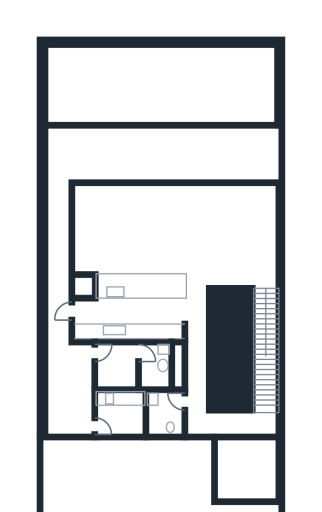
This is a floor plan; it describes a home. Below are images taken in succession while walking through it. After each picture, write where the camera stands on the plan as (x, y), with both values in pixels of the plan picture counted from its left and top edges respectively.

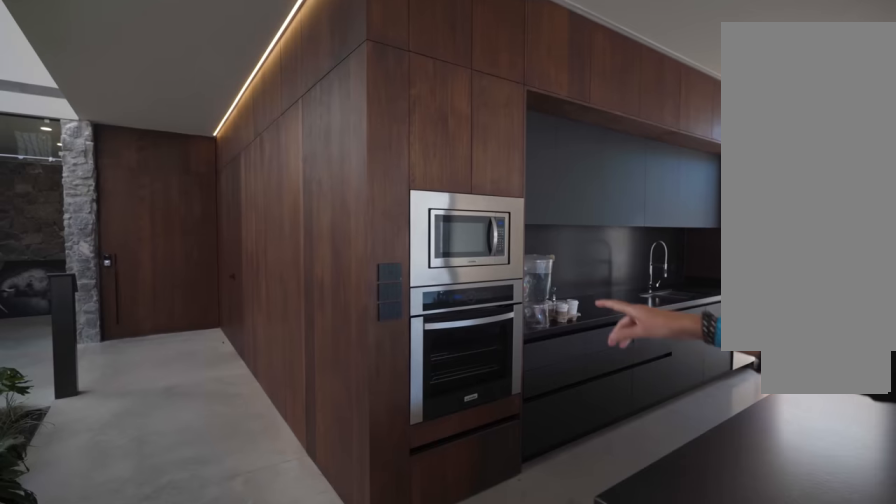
(199, 306)
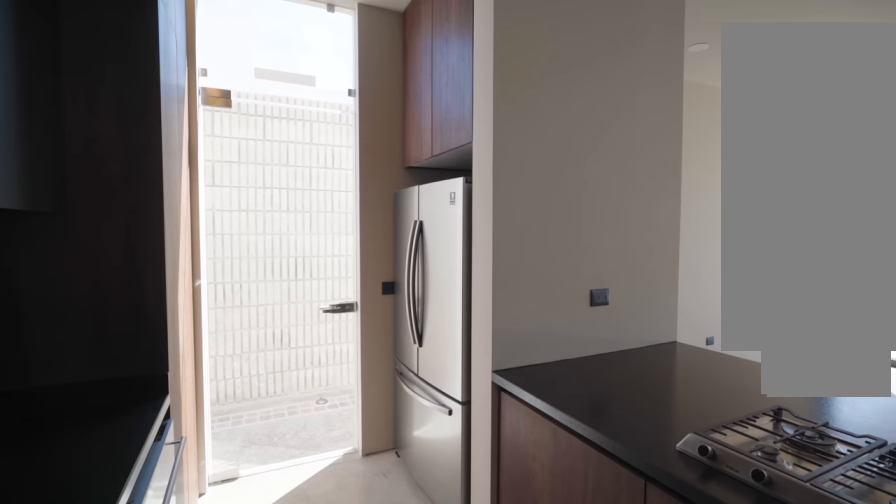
(130, 311)
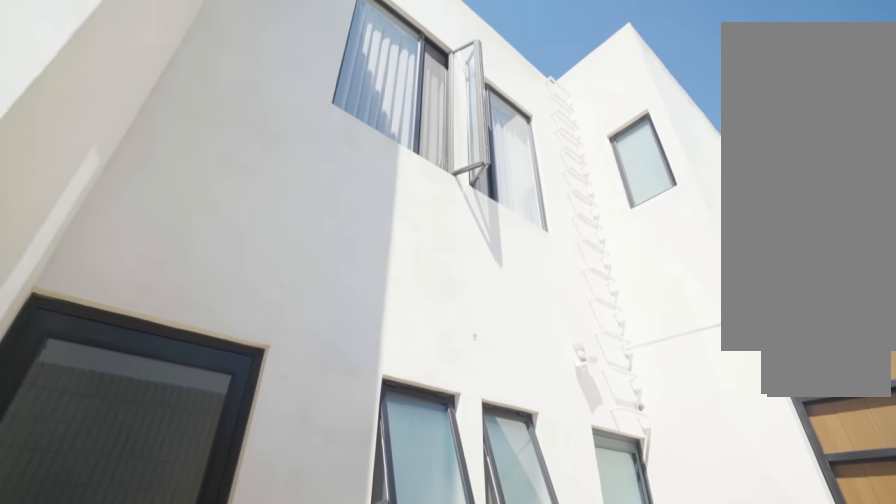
(59, 358)
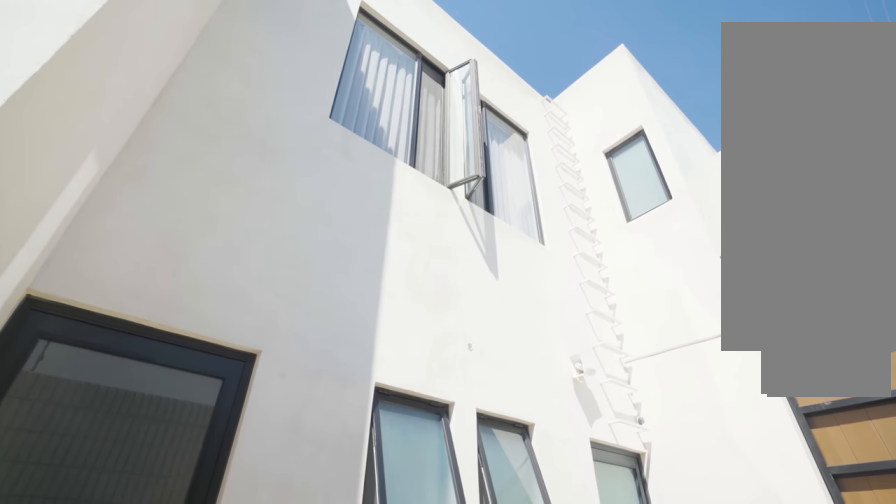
(59, 358)
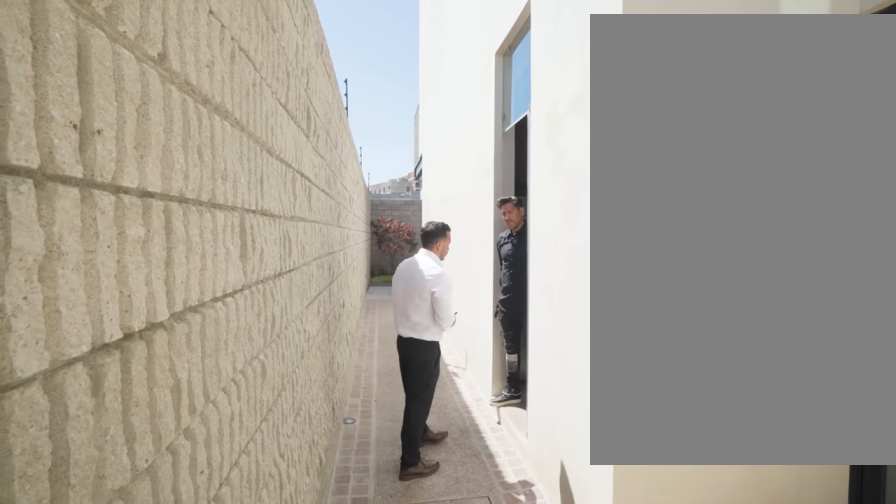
(59, 420)
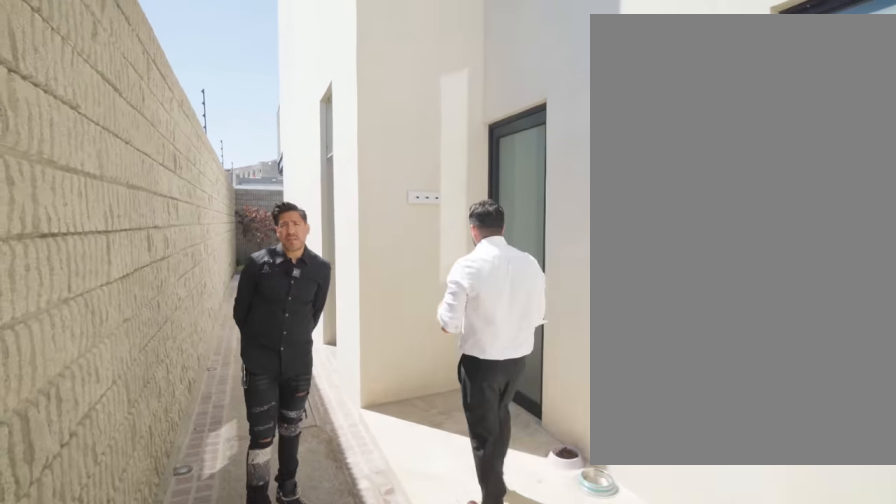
(64, 420)
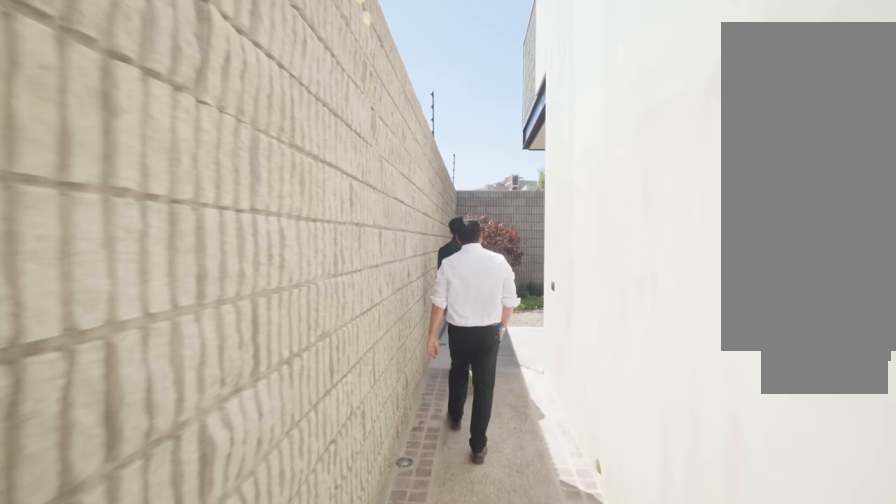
(52, 313)
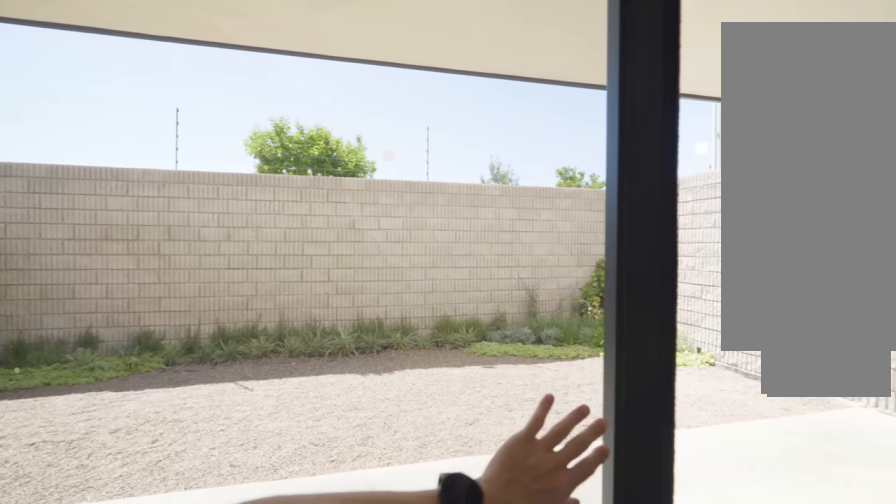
(138, 198)
